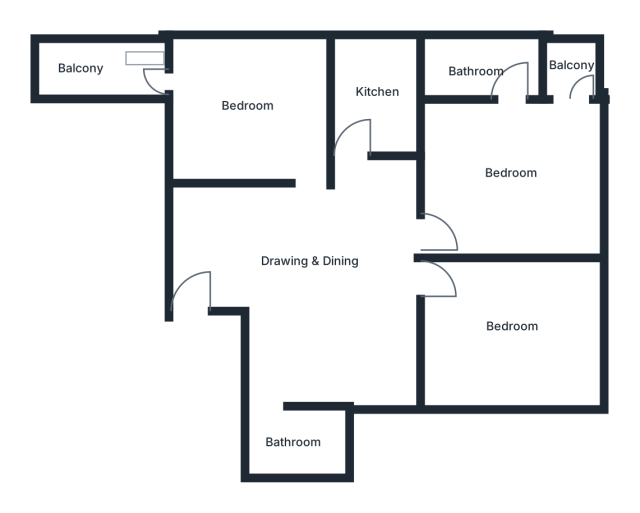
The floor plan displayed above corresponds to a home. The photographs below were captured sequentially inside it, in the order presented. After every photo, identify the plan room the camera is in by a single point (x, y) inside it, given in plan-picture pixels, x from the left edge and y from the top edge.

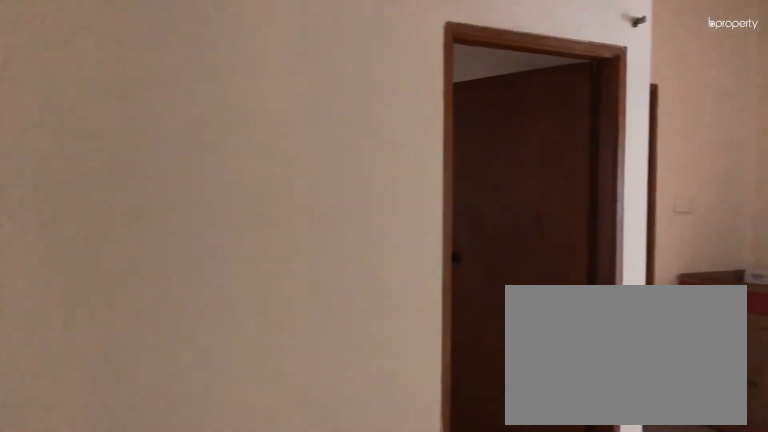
(309, 261)
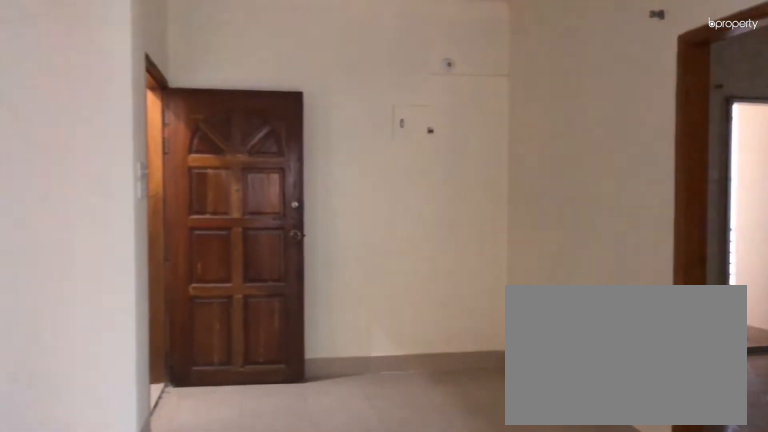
(308, 261)
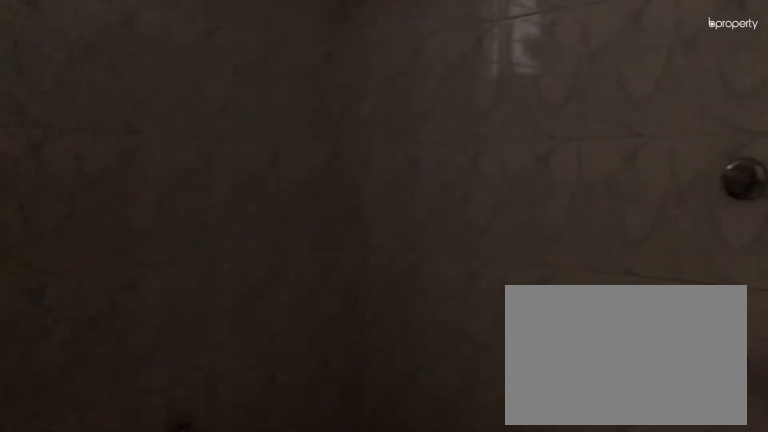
(294, 442)
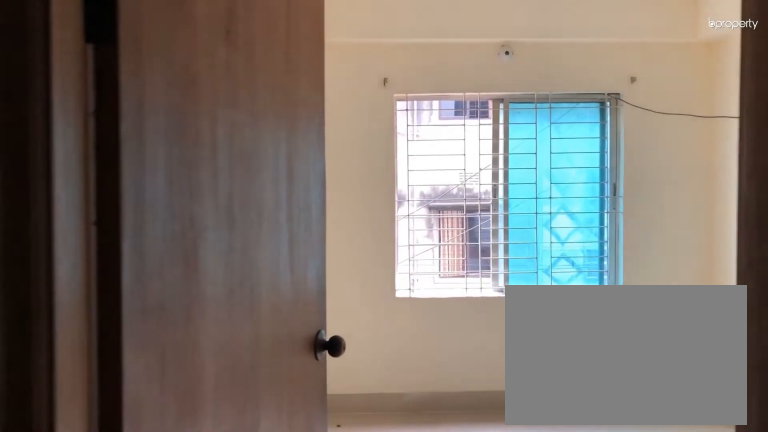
(514, 328)
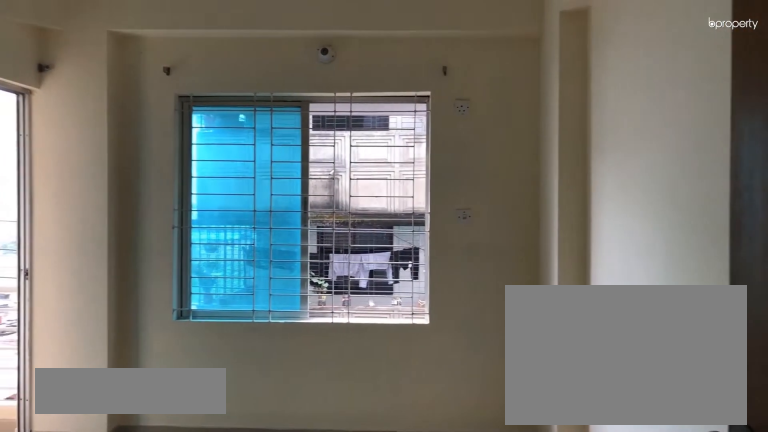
(513, 171)
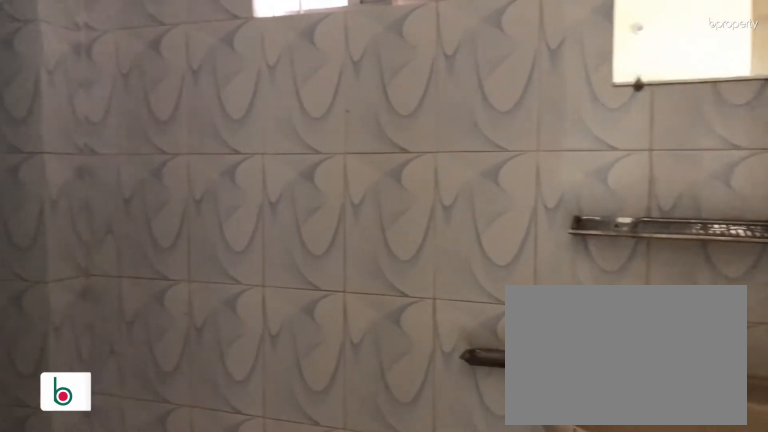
(475, 73)
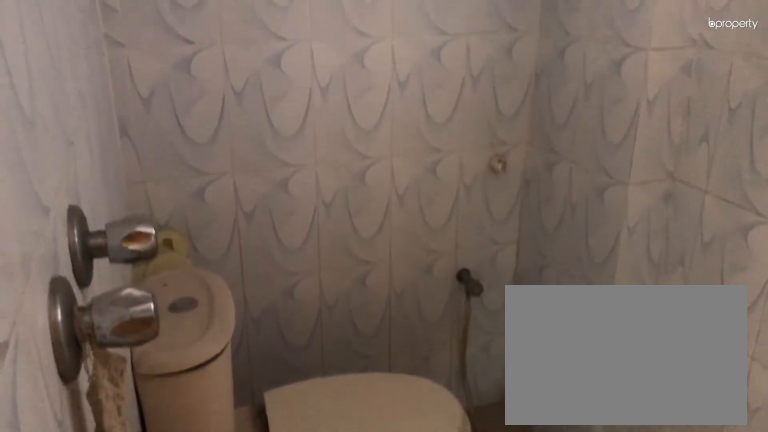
(475, 73)
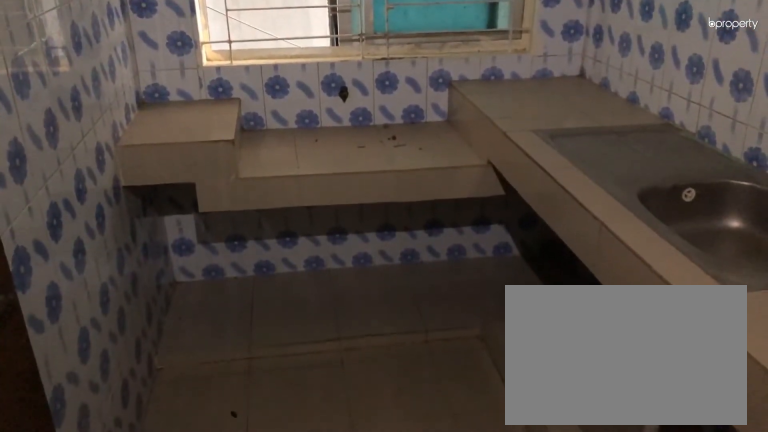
(378, 87)
